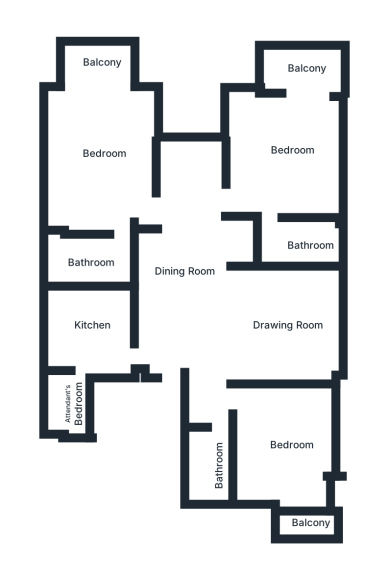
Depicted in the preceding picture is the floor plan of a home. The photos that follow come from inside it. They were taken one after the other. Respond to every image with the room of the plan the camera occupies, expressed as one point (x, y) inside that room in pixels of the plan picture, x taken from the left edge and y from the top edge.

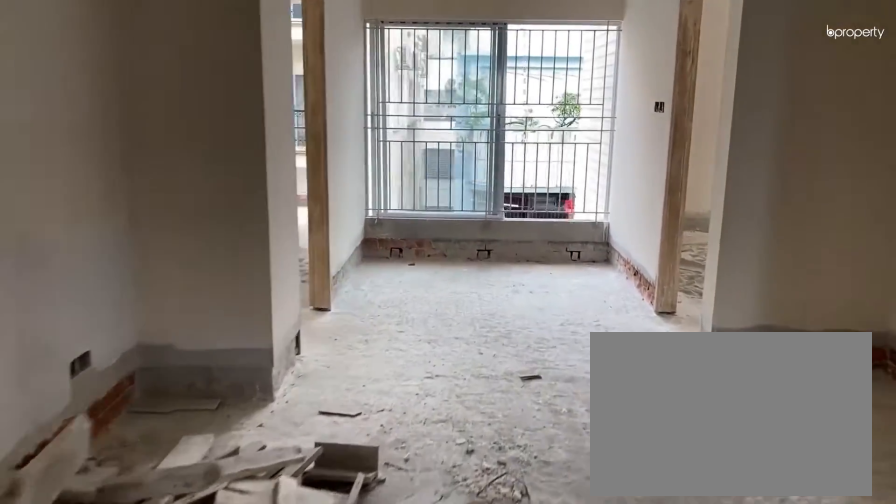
(196, 289)
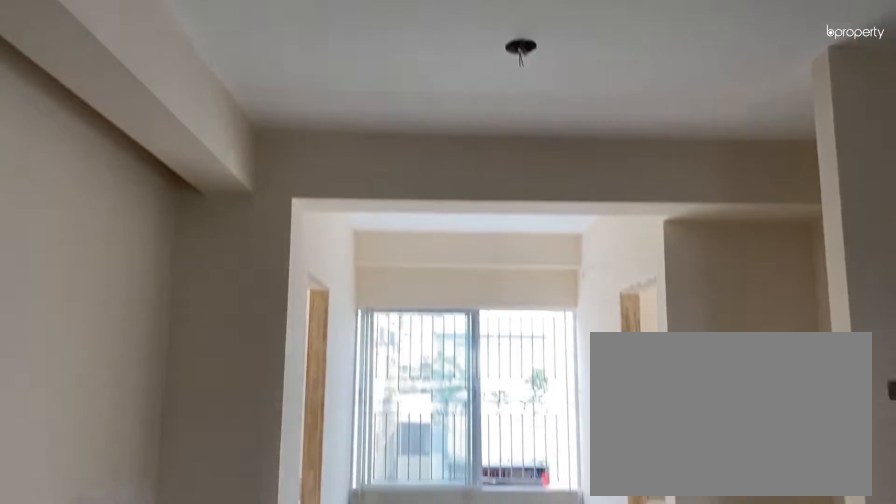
(196, 289)
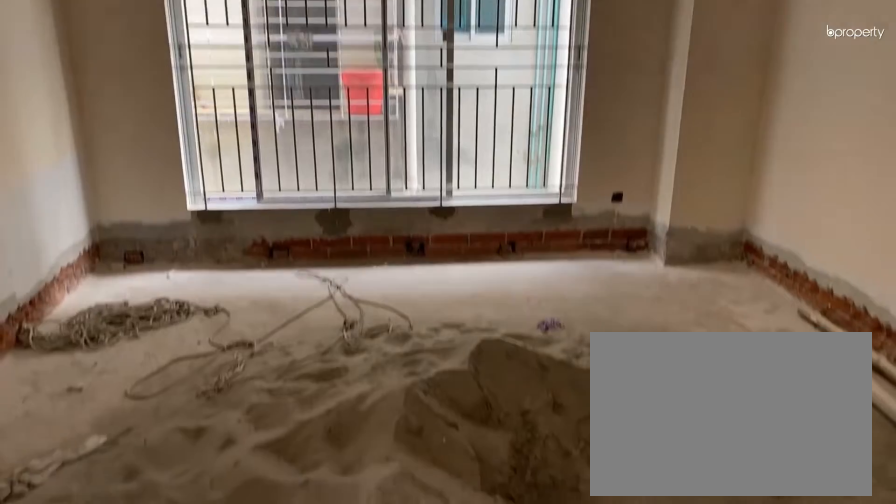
(277, 325)
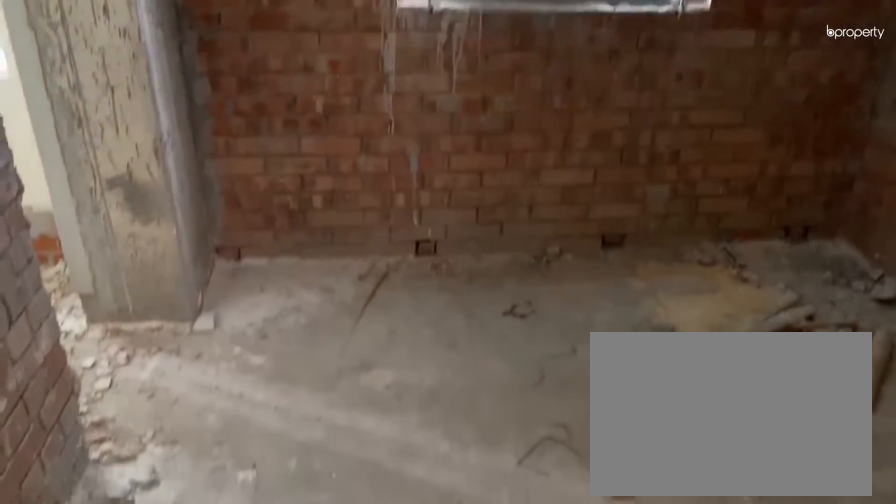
(88, 324)
